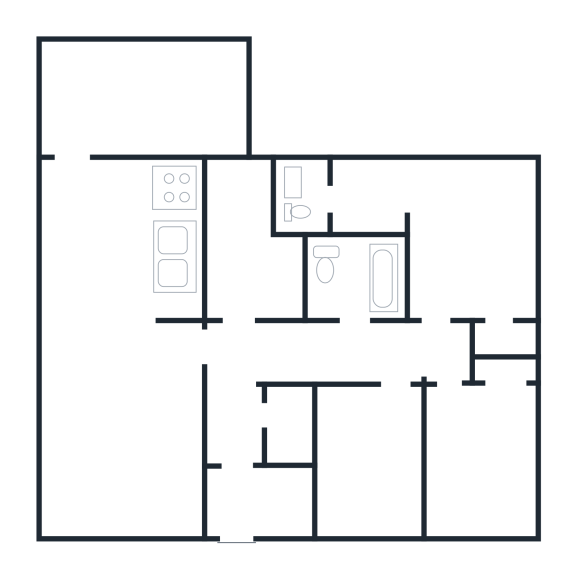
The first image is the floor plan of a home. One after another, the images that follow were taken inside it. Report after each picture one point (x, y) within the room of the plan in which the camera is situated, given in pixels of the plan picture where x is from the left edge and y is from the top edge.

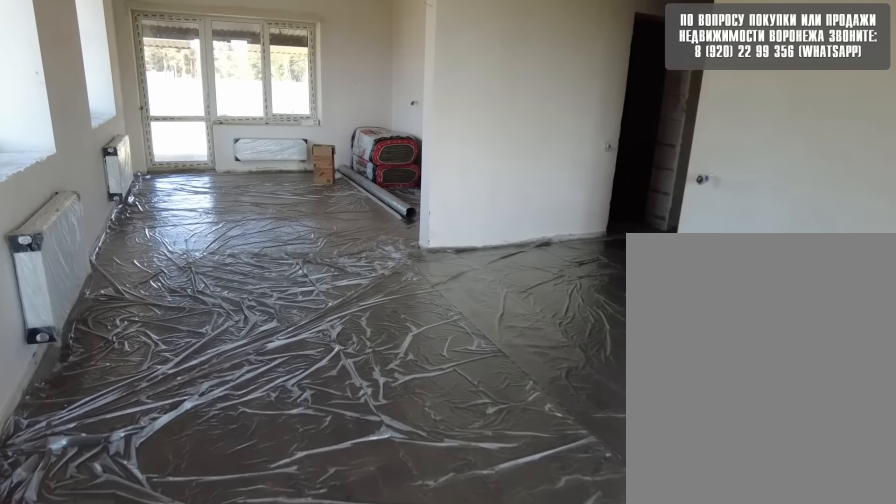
(94, 376)
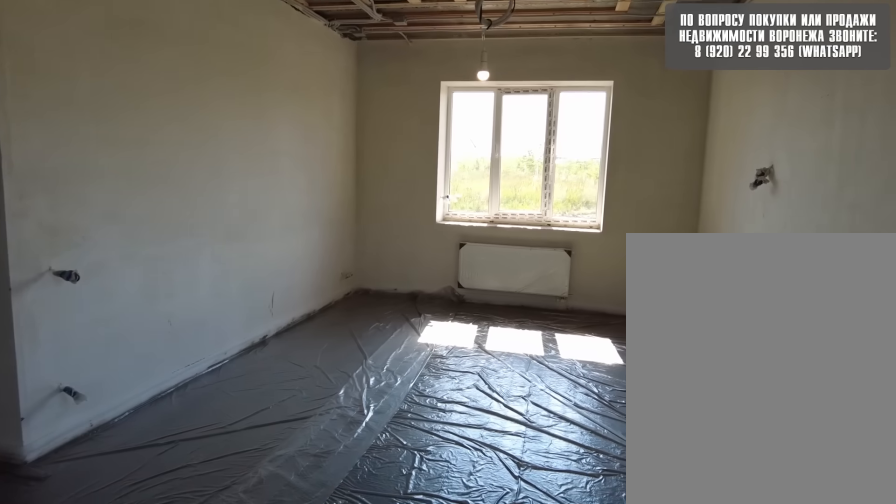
(99, 208)
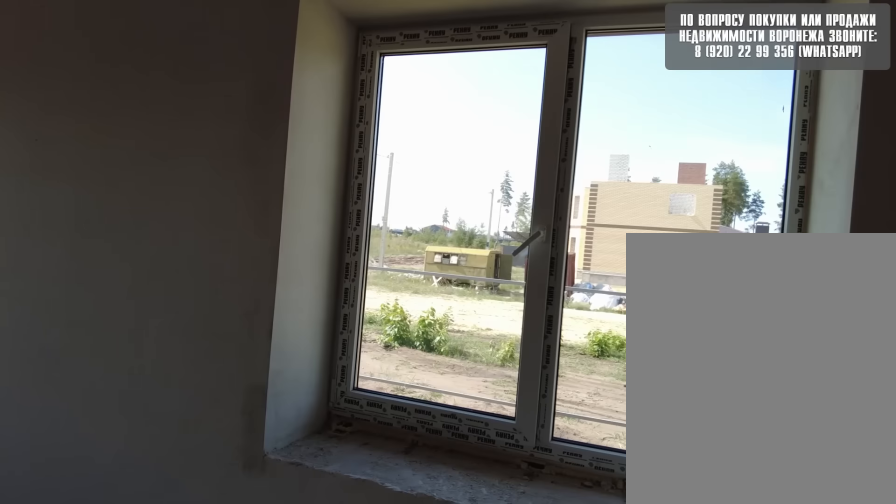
(98, 208)
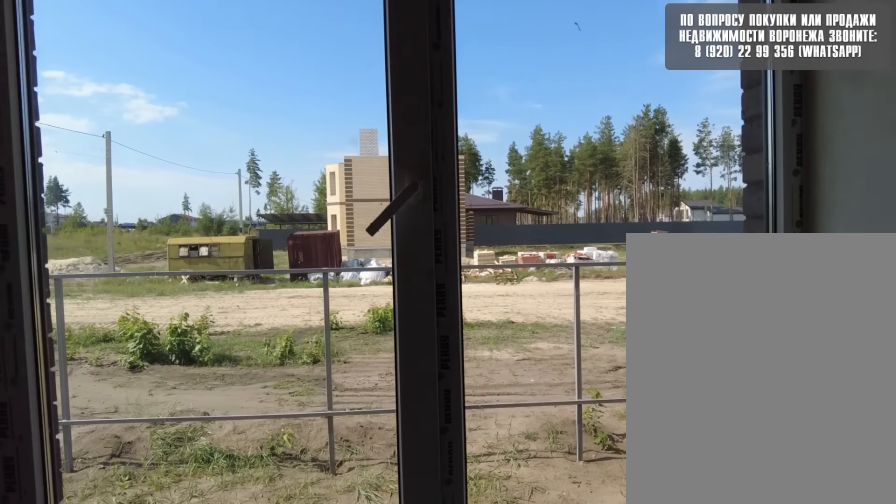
(99, 206)
